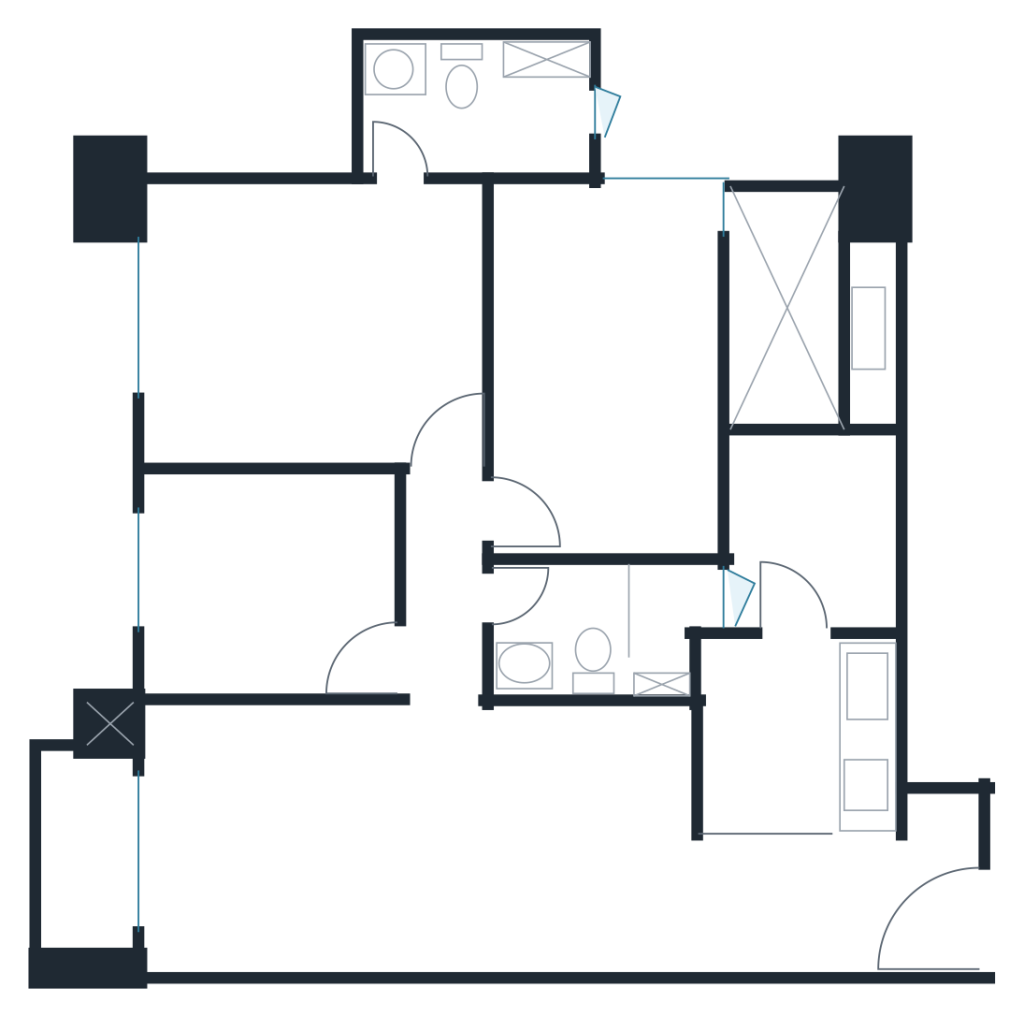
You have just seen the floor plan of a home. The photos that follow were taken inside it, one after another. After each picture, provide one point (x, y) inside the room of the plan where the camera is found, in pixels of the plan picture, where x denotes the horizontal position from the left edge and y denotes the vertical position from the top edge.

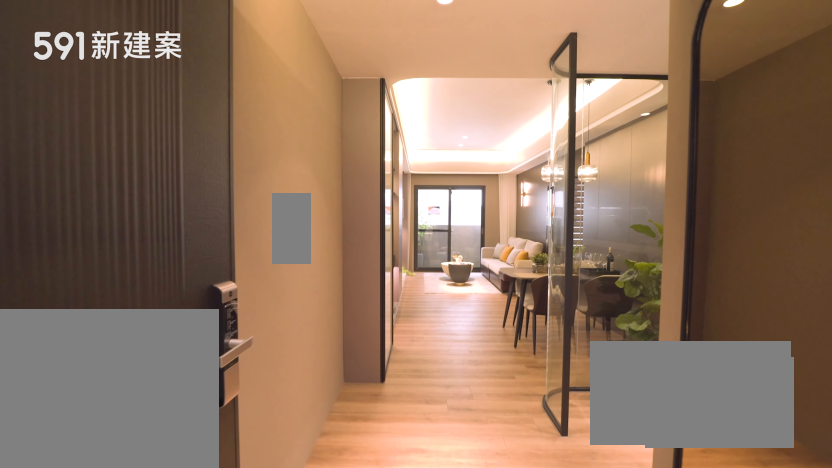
(878, 909)
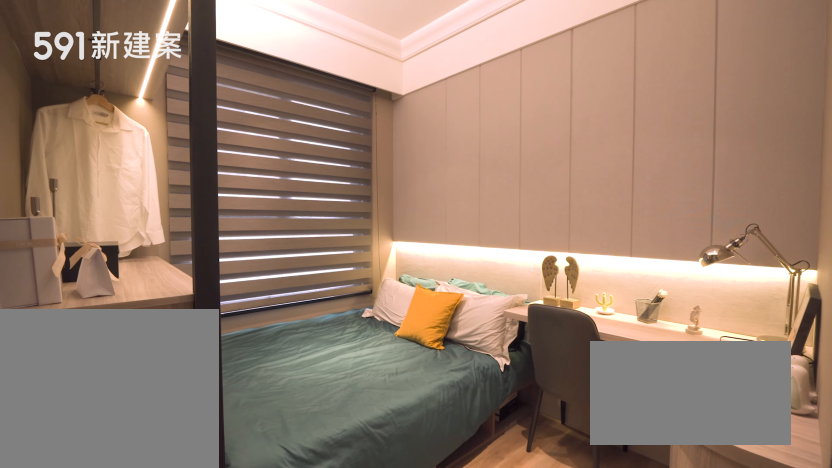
(262, 578)
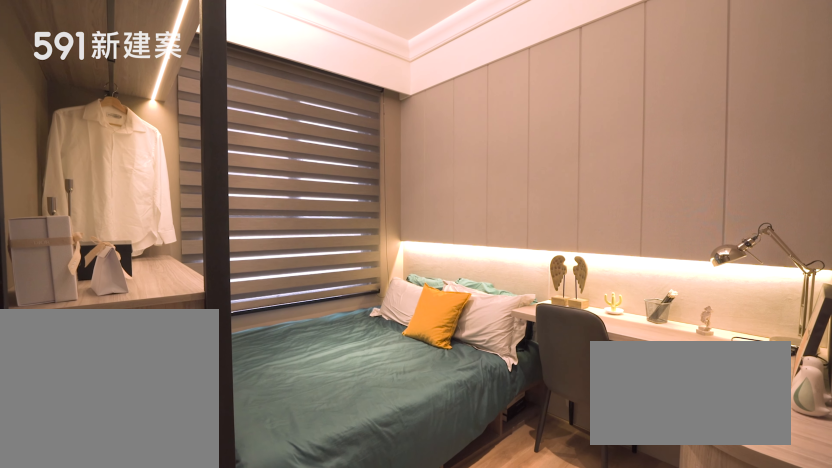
(262, 578)
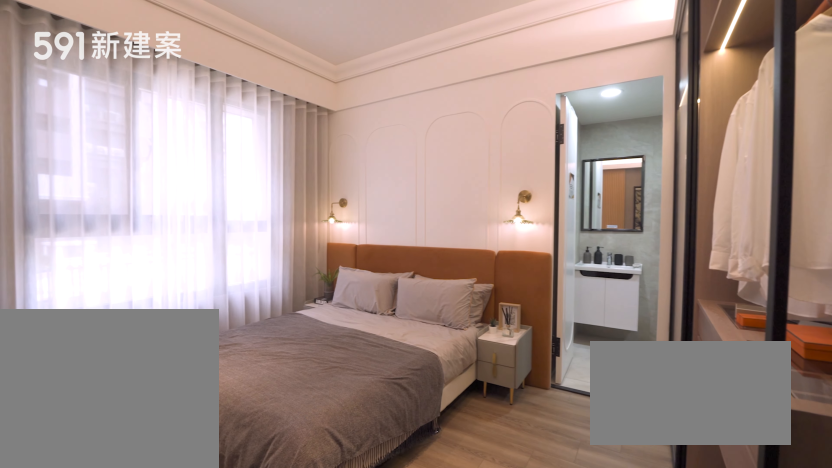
(309, 320)
